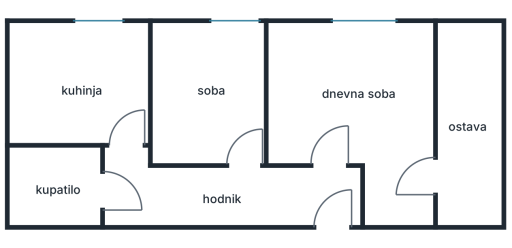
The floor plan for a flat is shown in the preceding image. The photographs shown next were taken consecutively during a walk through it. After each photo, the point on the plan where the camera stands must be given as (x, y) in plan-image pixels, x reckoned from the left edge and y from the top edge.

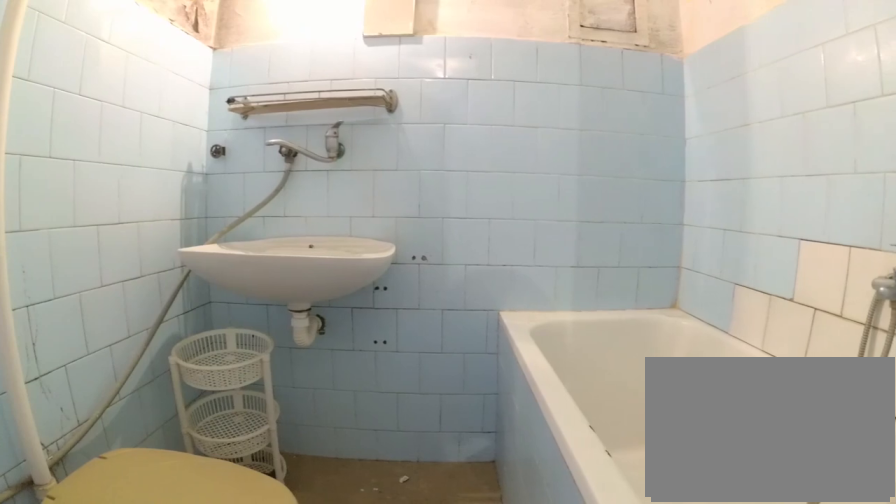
(99, 182)
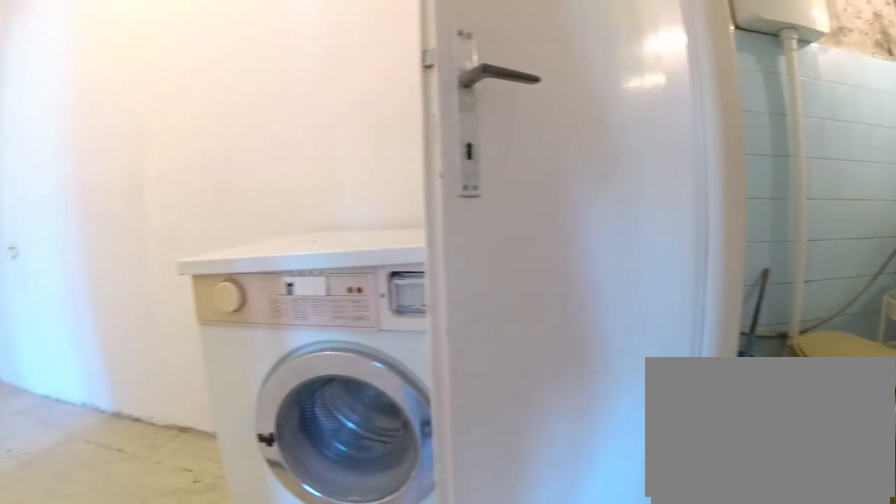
(125, 171)
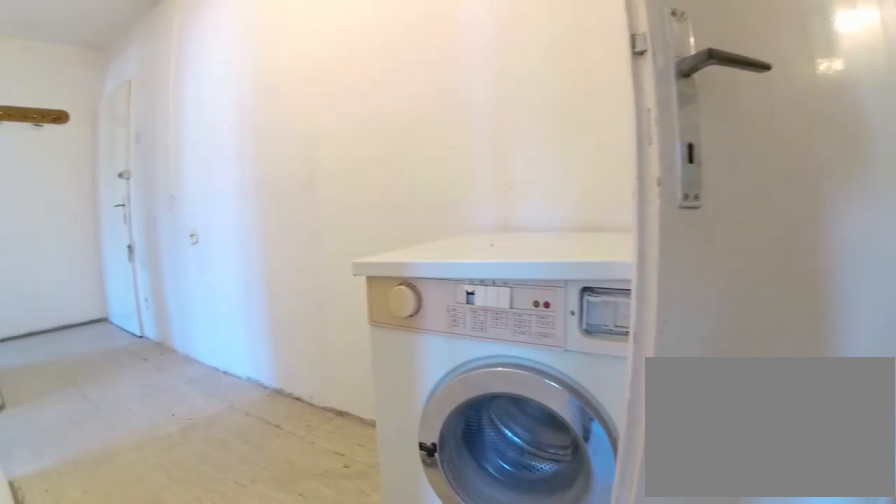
(121, 176)
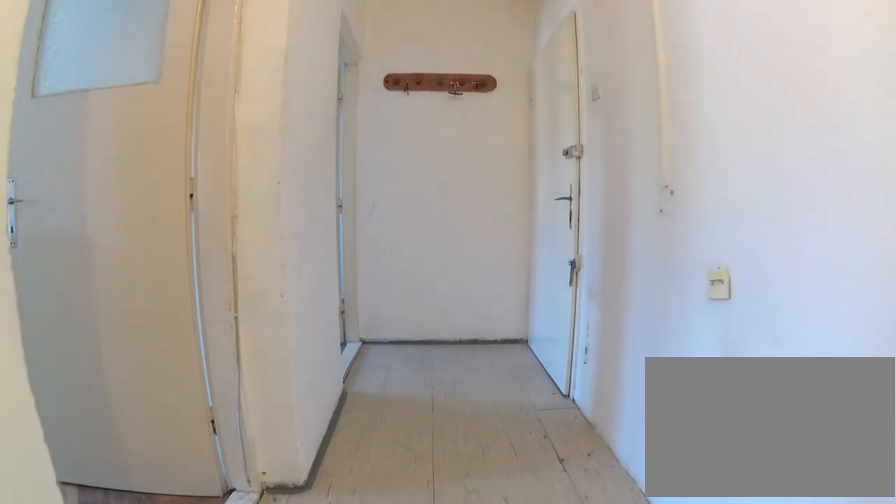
(196, 196)
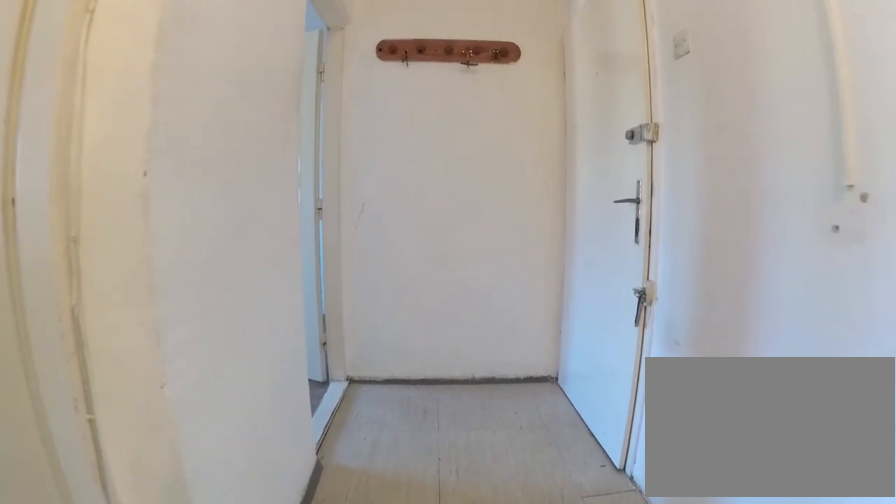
(240, 195)
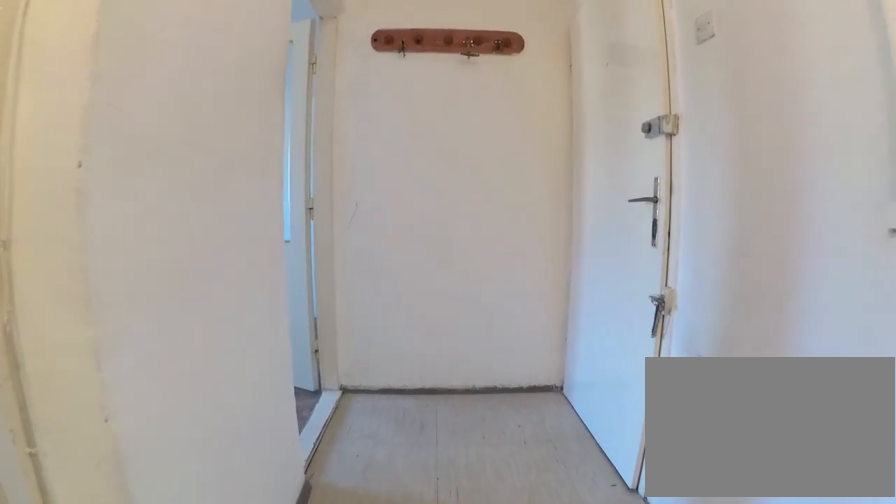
(252, 196)
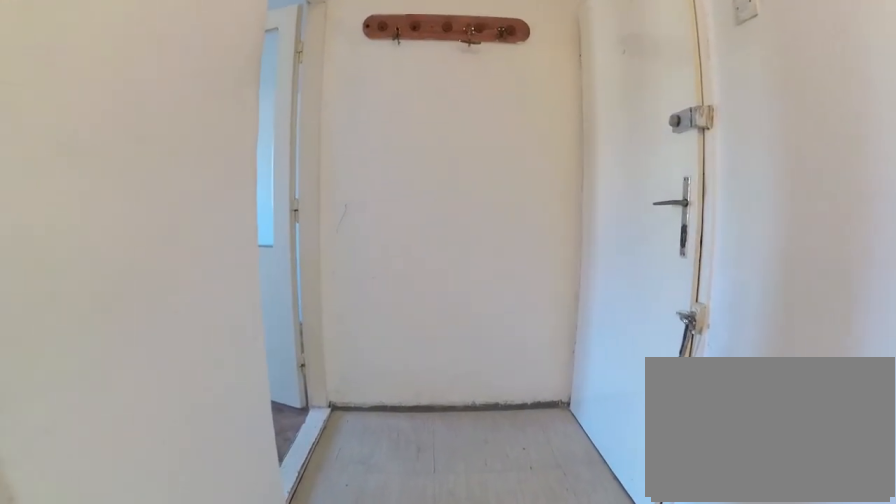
(266, 196)
